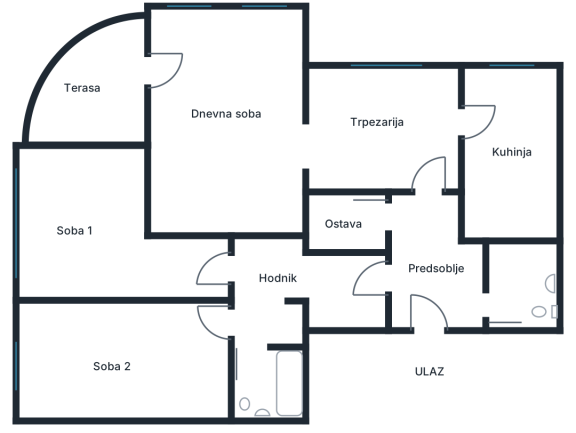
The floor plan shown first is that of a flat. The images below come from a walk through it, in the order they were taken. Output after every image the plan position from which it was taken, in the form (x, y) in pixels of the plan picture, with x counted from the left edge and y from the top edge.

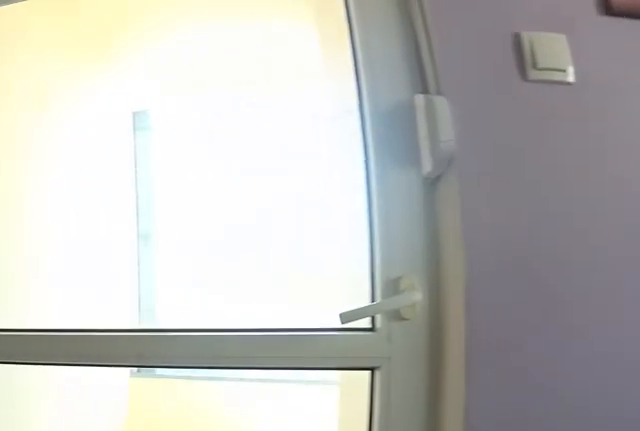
(197, 82)
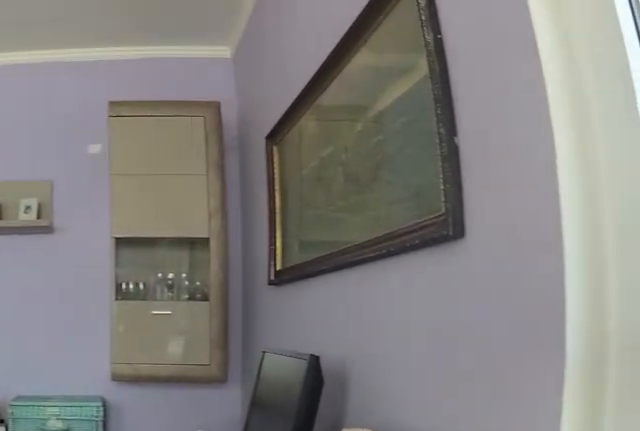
(185, 64)
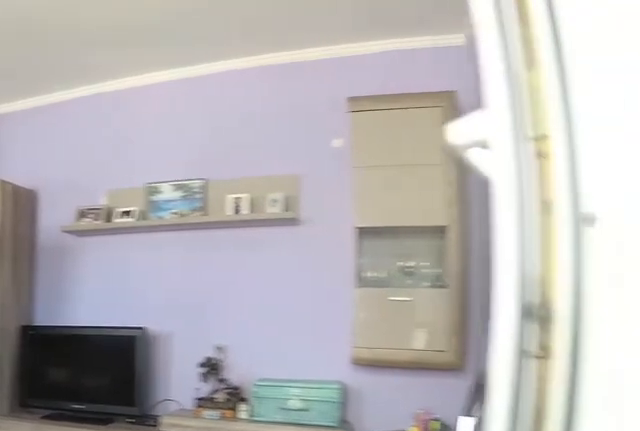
(169, 67)
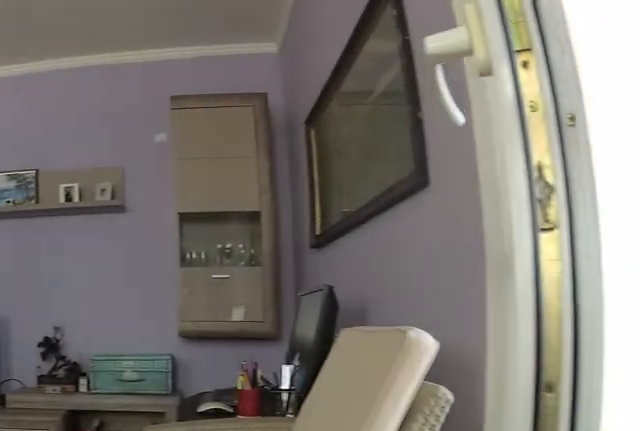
(161, 57)
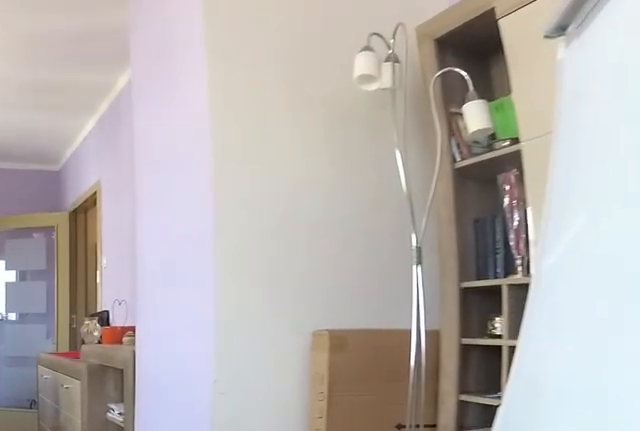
(217, 152)
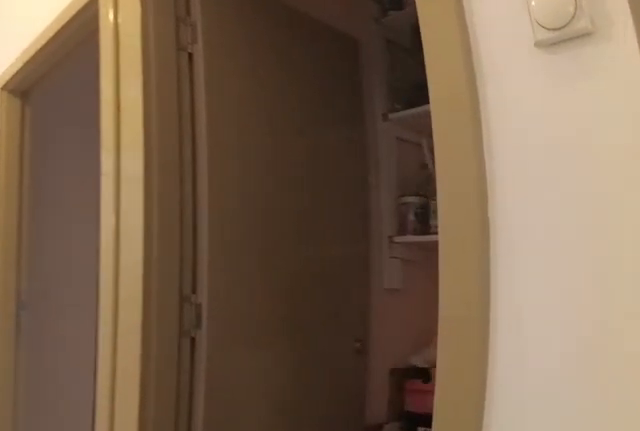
(422, 173)
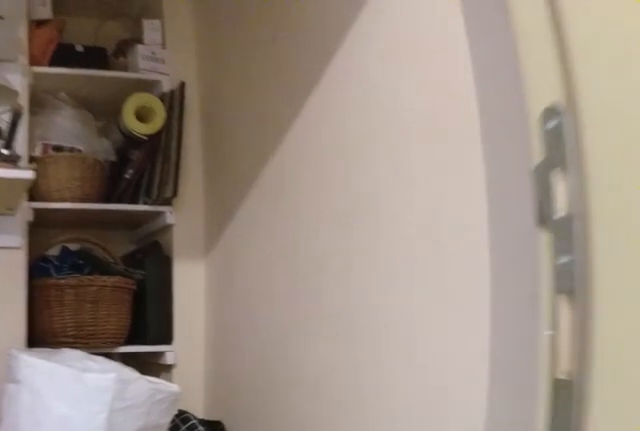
(416, 210)
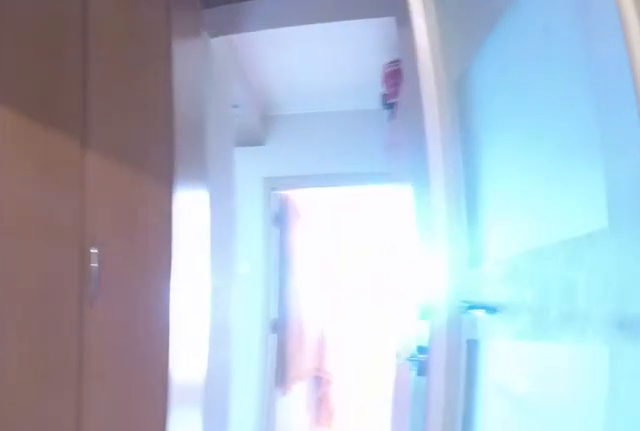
(424, 247)
